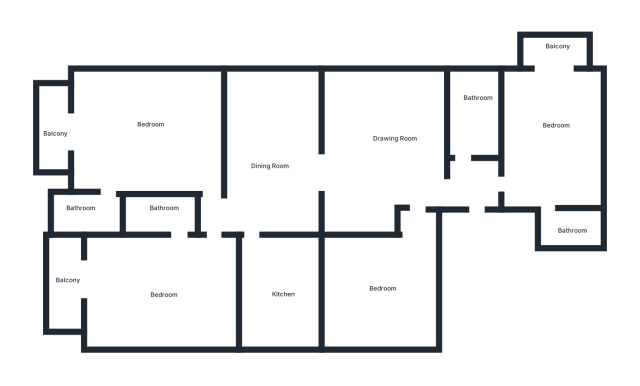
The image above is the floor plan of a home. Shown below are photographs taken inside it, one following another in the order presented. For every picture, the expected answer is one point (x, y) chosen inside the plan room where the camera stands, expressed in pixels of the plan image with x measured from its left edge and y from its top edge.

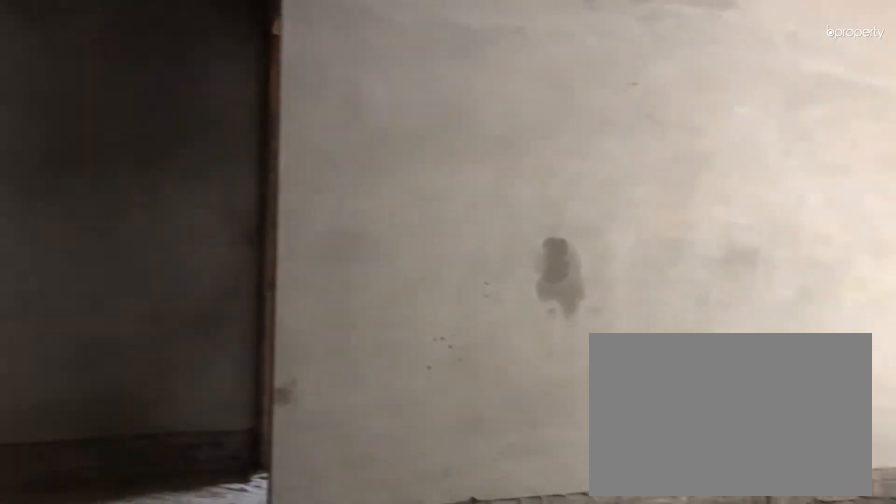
(279, 161)
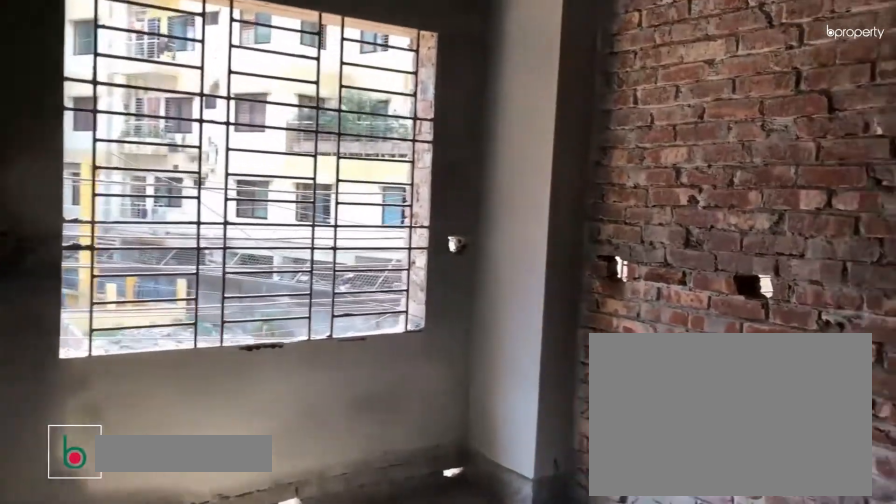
(279, 161)
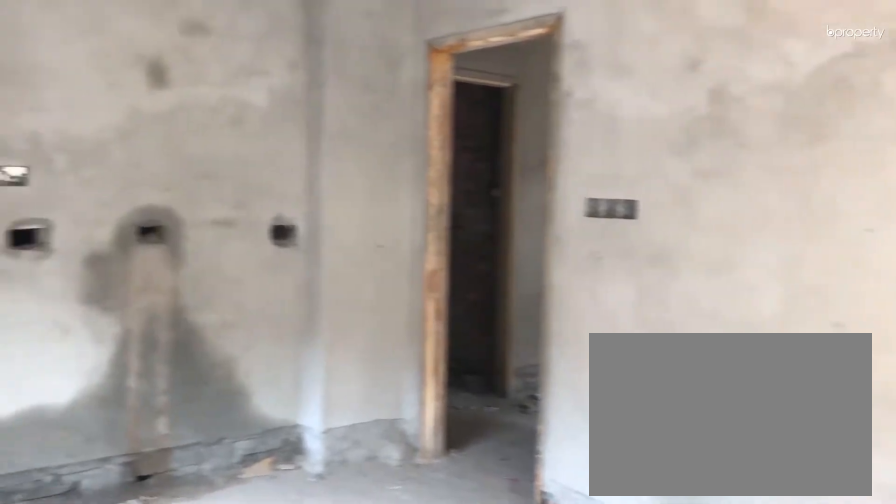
(556, 133)
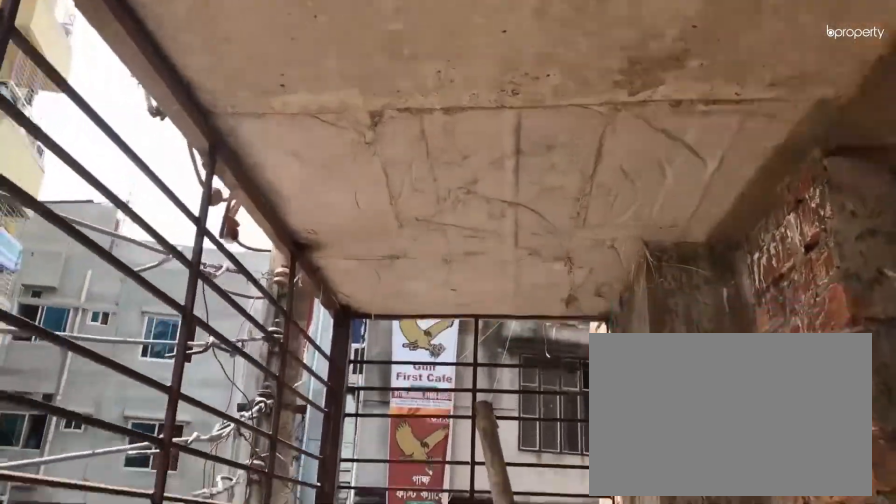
(556, 55)
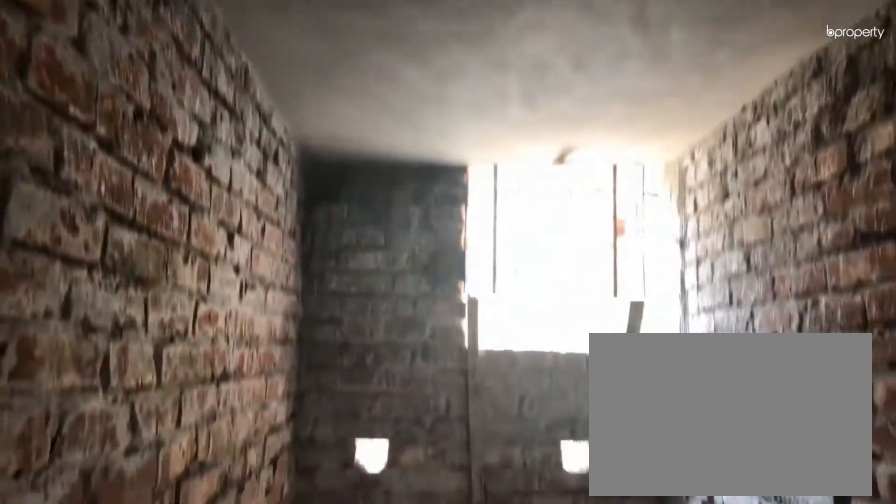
(469, 117)
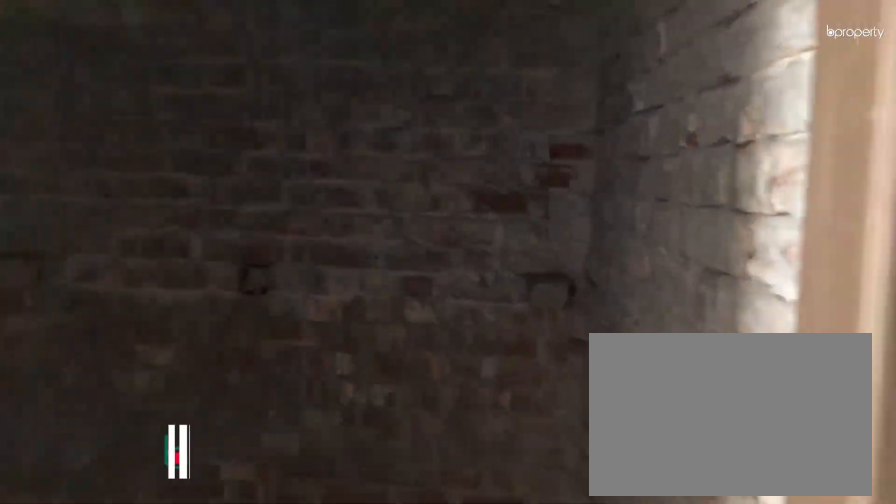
(164, 215)
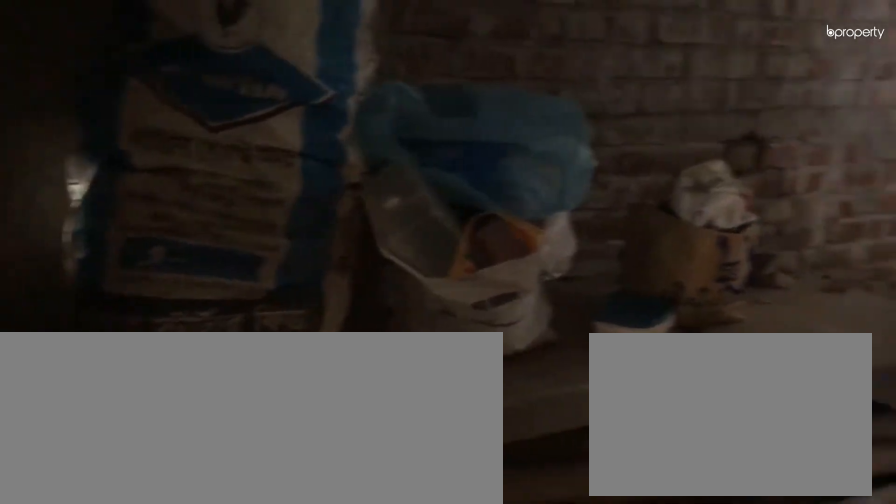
(280, 289)
